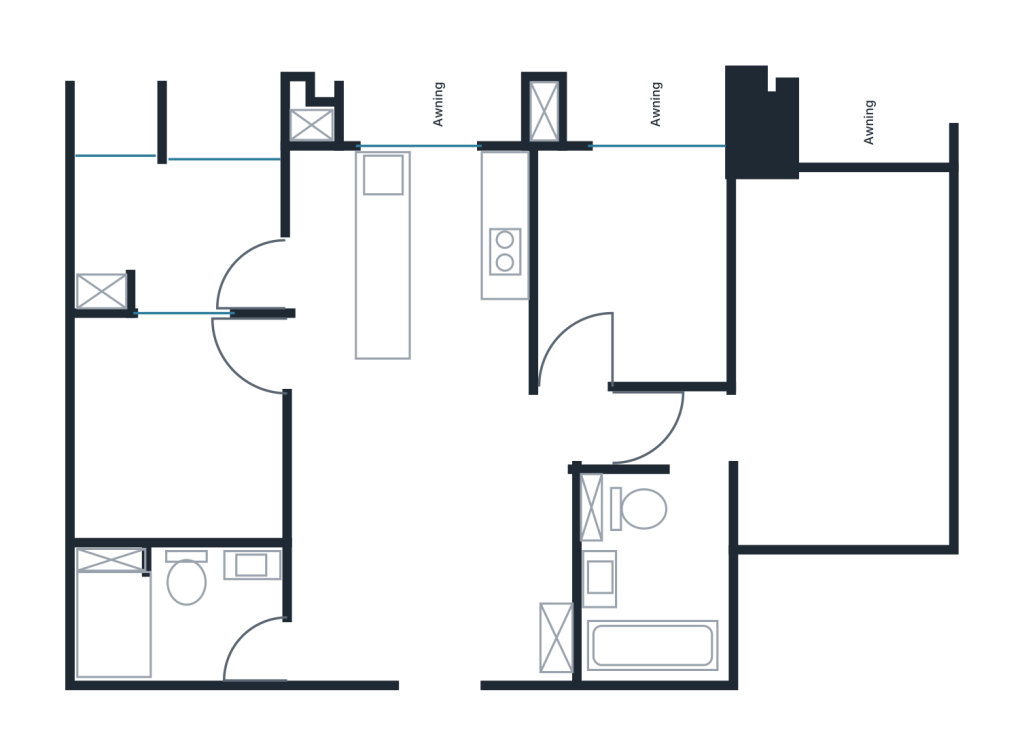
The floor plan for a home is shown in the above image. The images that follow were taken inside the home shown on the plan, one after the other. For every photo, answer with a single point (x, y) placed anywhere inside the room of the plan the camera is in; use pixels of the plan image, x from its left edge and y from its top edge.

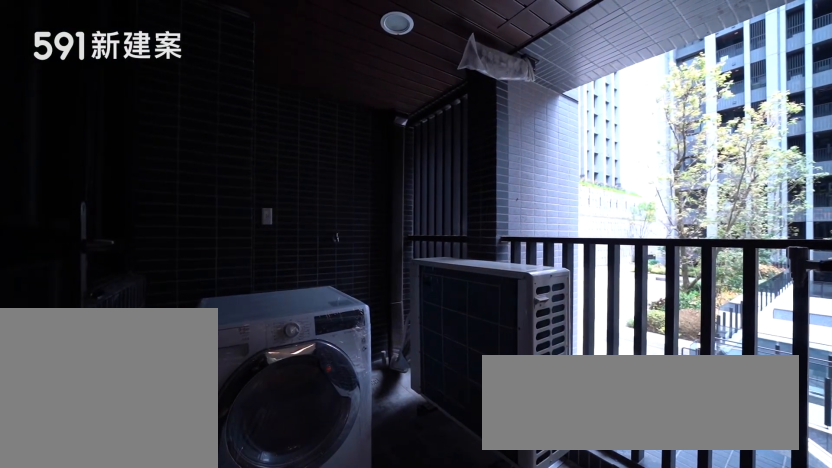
(179, 232)
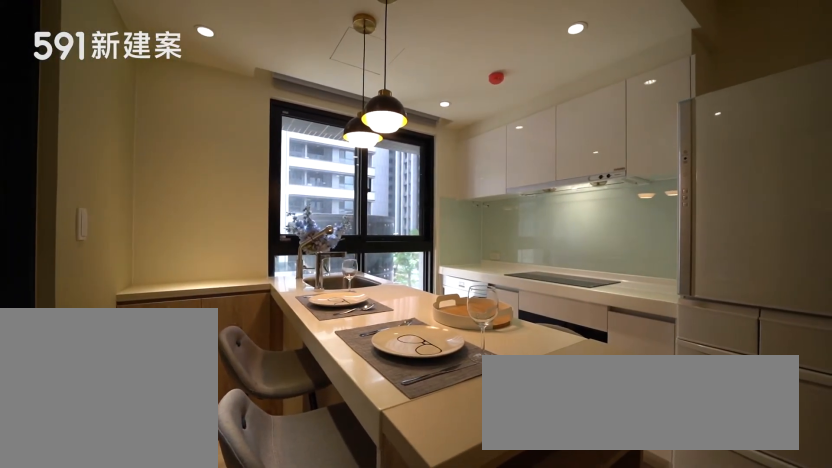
(362, 267)
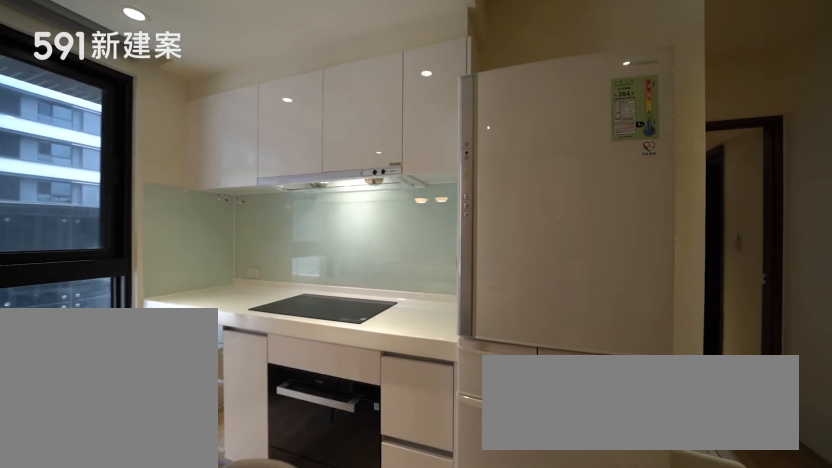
(480, 251)
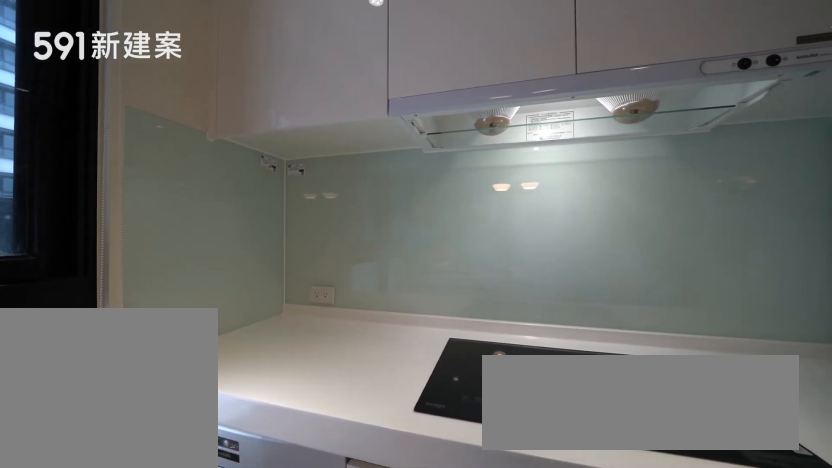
(480, 251)
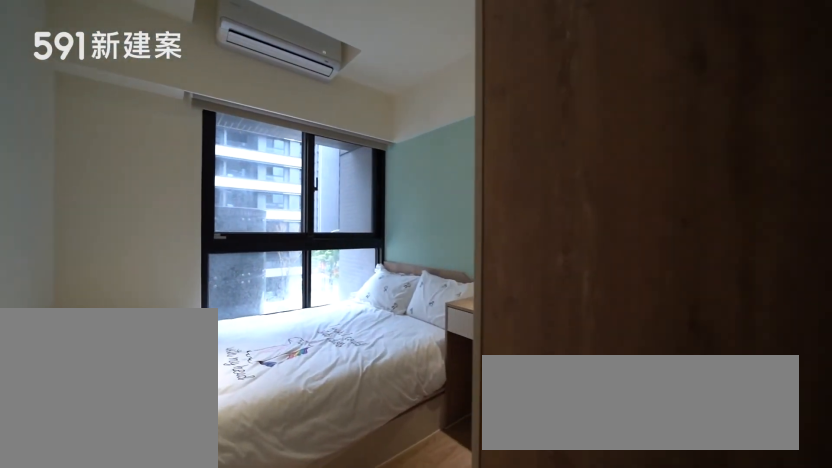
(638, 266)
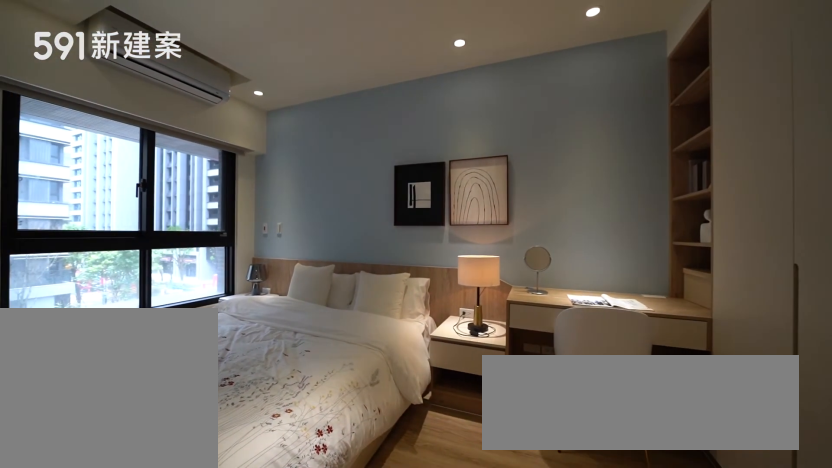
(823, 362)
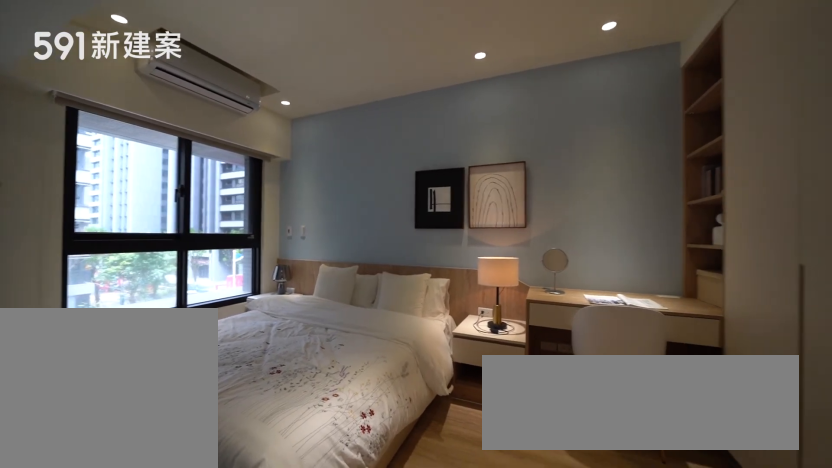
(823, 362)
